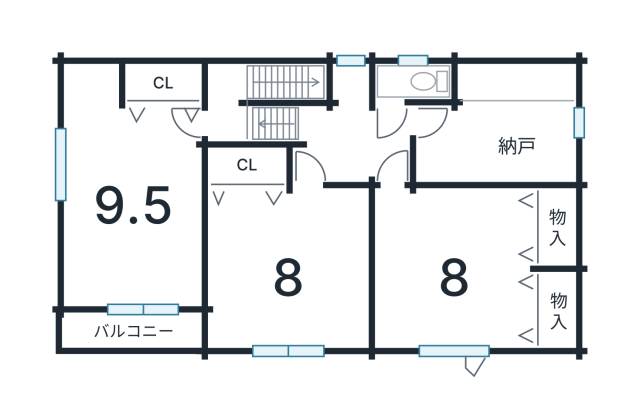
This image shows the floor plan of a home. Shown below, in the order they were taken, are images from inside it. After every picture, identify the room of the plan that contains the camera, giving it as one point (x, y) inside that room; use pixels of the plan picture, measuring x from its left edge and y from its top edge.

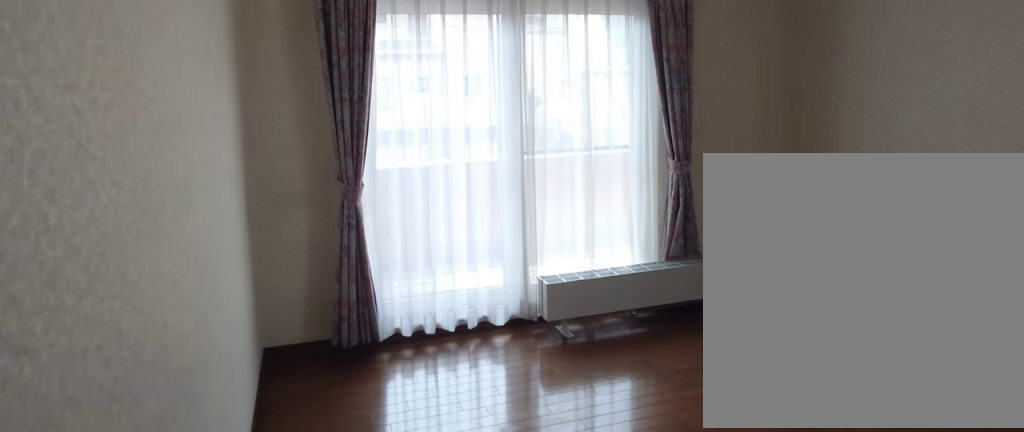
(139, 203)
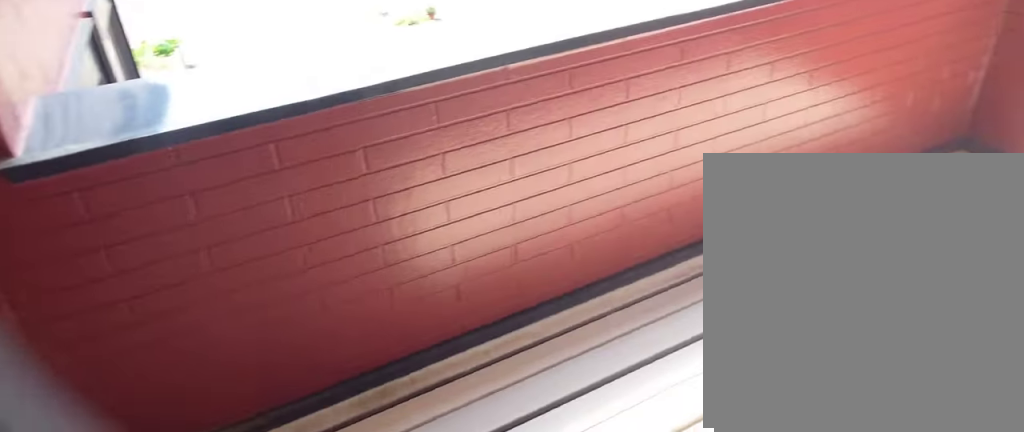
(126, 325)
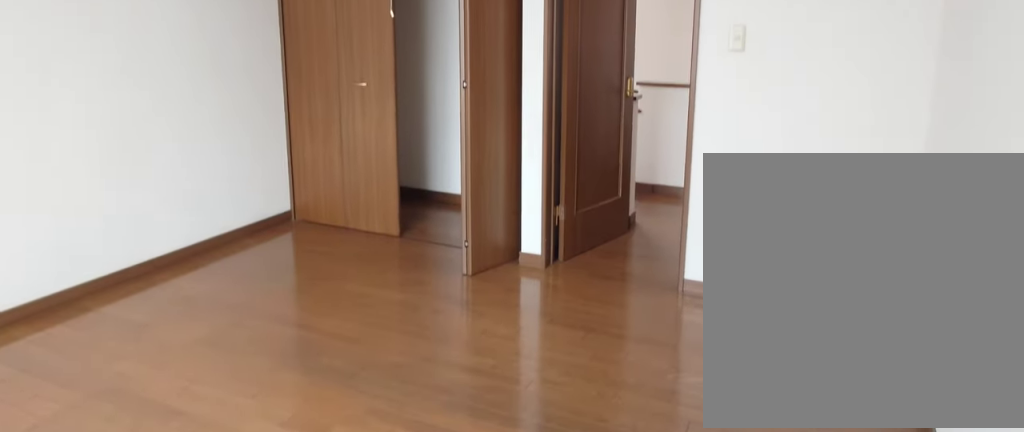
(286, 267)
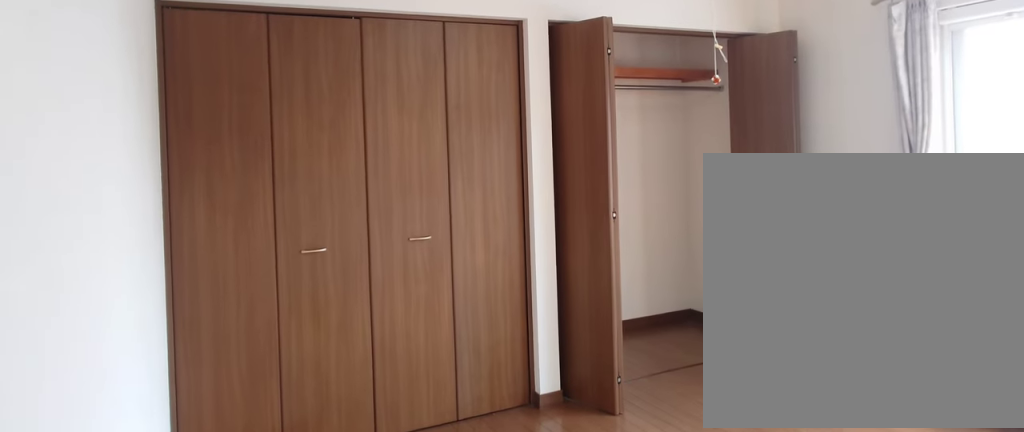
(454, 273)
